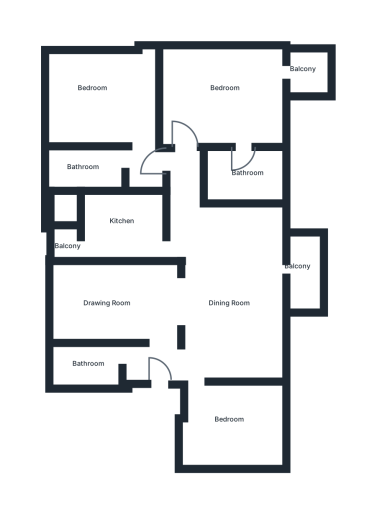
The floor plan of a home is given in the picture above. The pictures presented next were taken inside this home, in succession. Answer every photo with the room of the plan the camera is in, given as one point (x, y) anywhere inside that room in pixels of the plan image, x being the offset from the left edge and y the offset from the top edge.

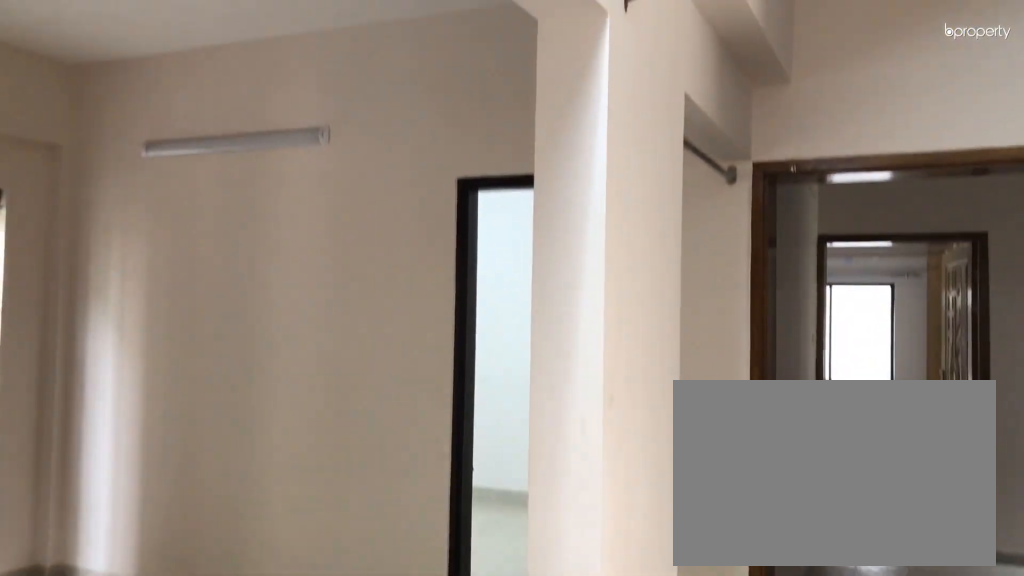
(115, 306)
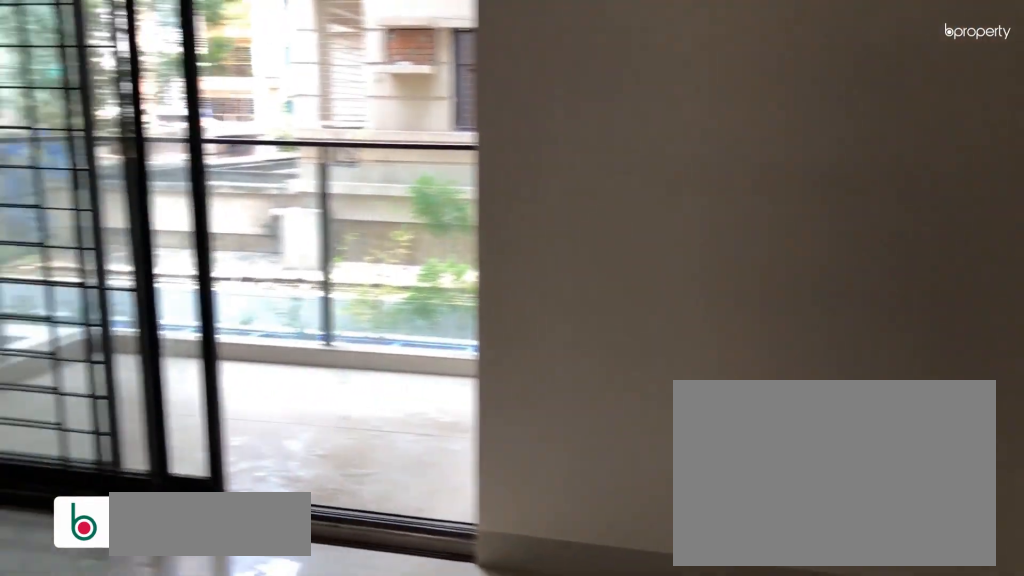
(240, 316)
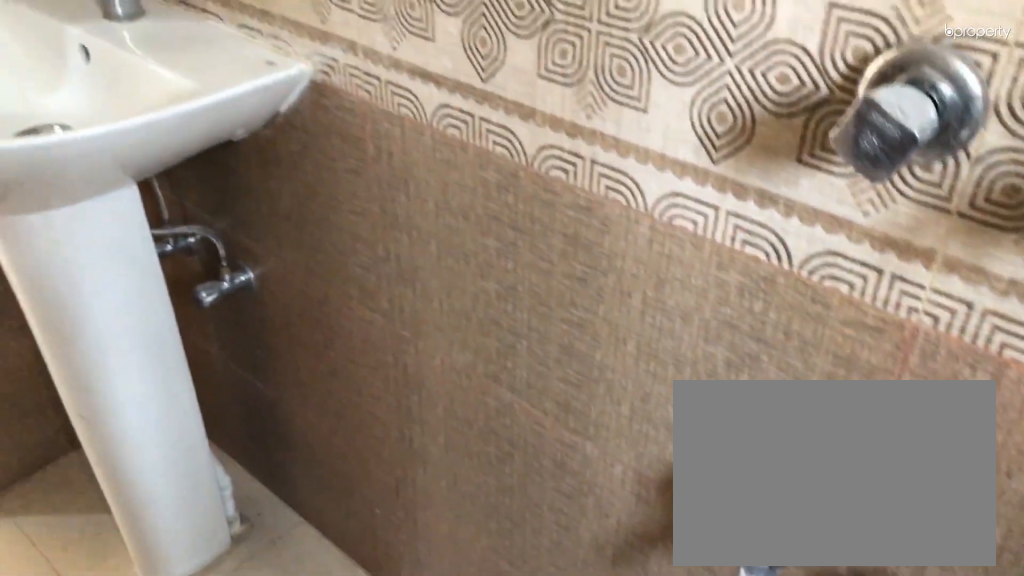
(83, 364)
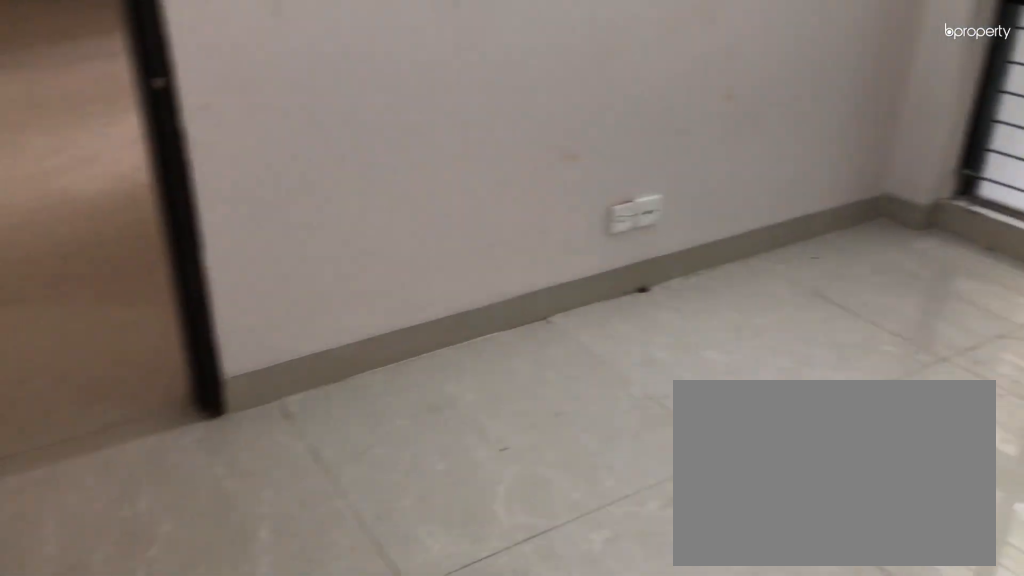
(218, 428)
